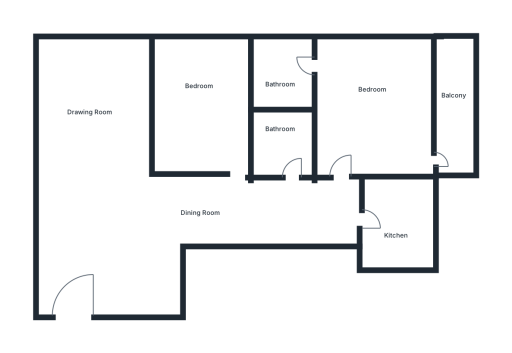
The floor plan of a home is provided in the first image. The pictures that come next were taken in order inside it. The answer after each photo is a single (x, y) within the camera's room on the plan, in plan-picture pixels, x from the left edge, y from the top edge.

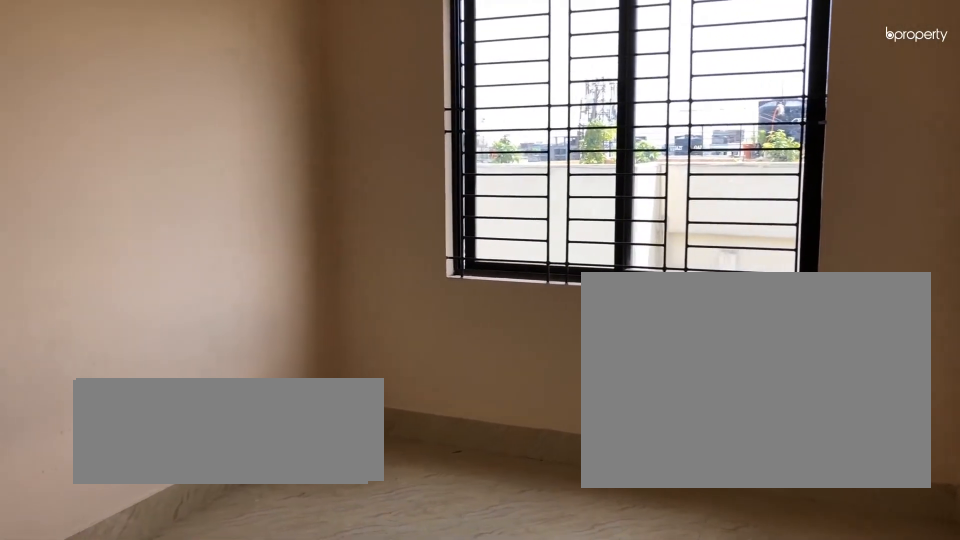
(206, 112)
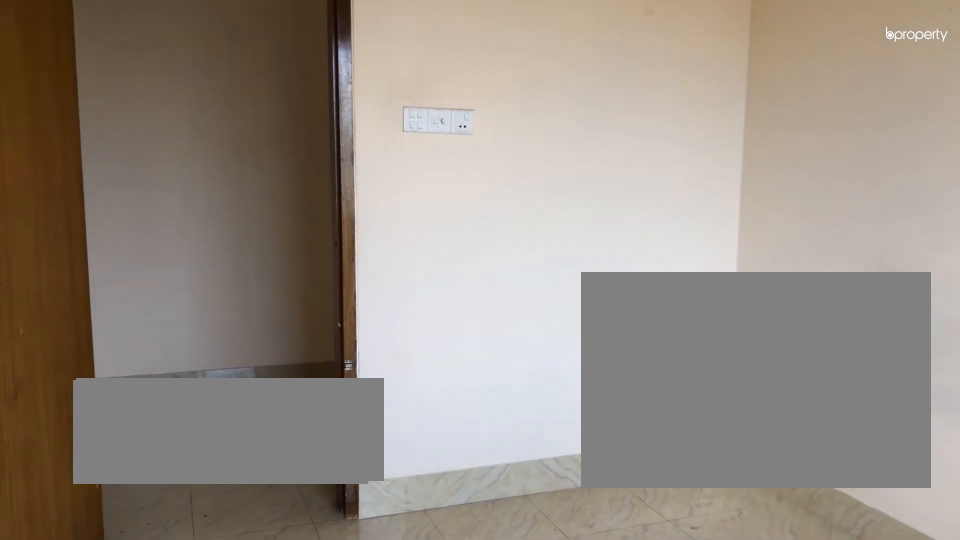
(206, 112)
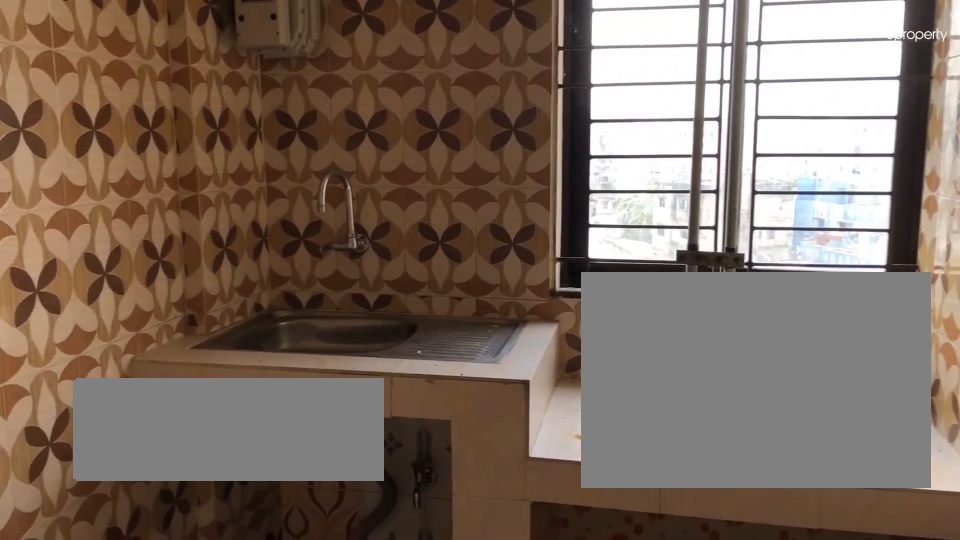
(396, 218)
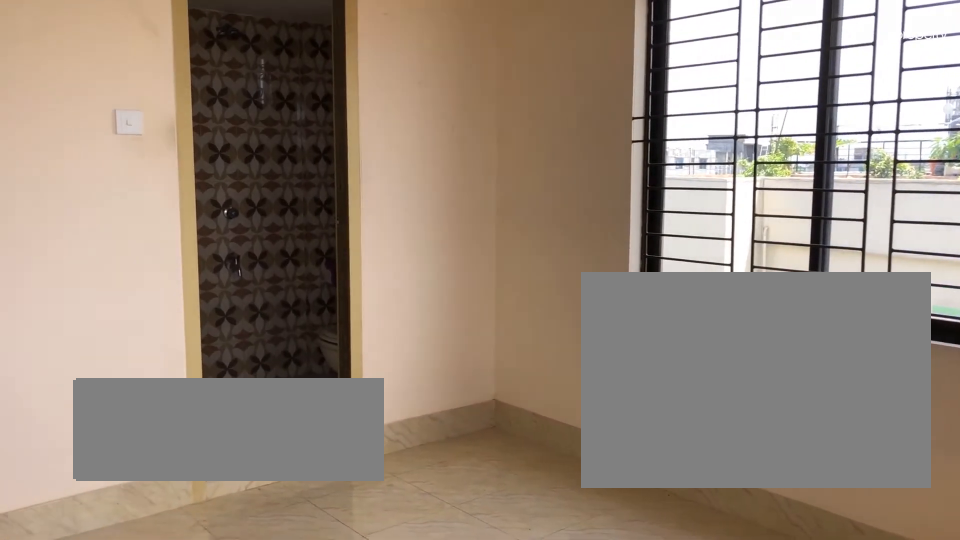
(374, 99)
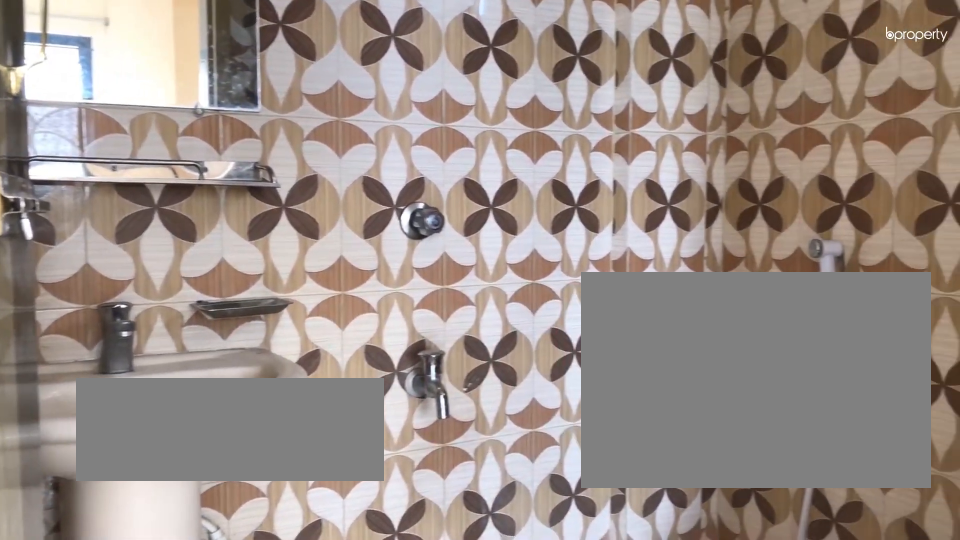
(283, 79)
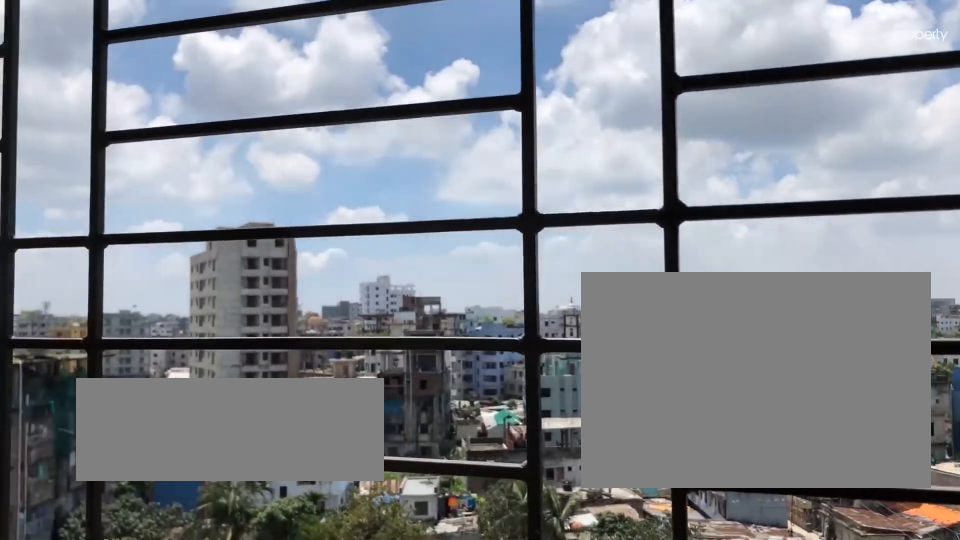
(454, 121)
